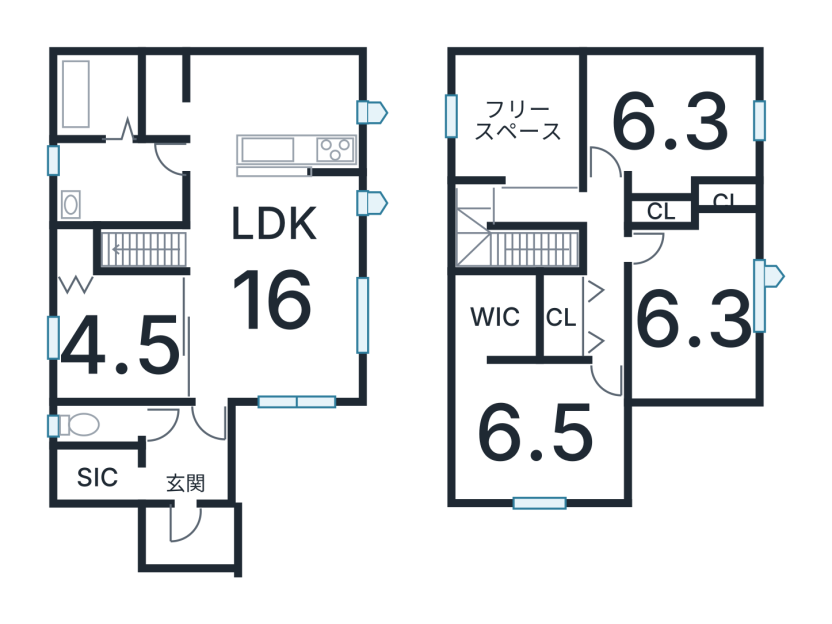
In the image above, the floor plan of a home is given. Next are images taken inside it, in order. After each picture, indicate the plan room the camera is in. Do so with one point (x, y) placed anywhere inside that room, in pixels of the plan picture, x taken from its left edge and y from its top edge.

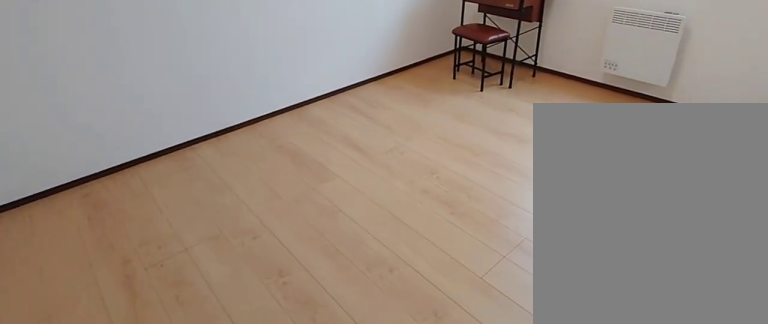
(677, 122)
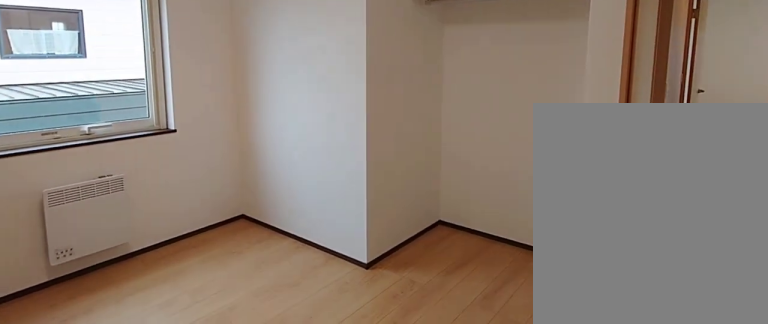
(677, 122)
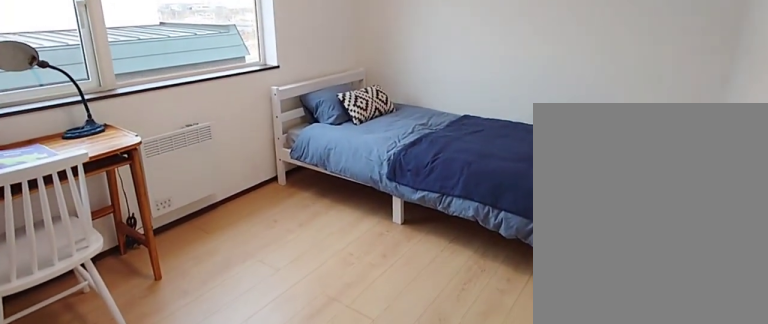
(691, 326)
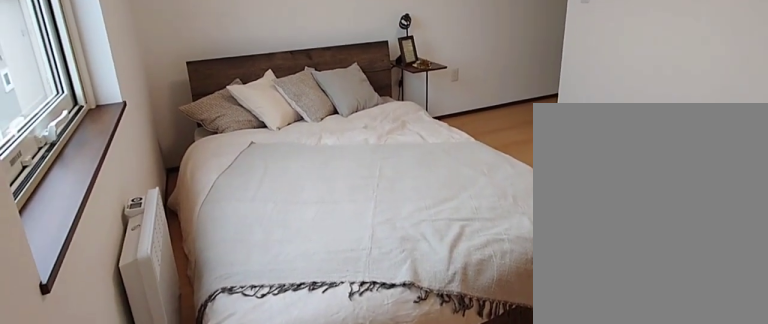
(537, 437)
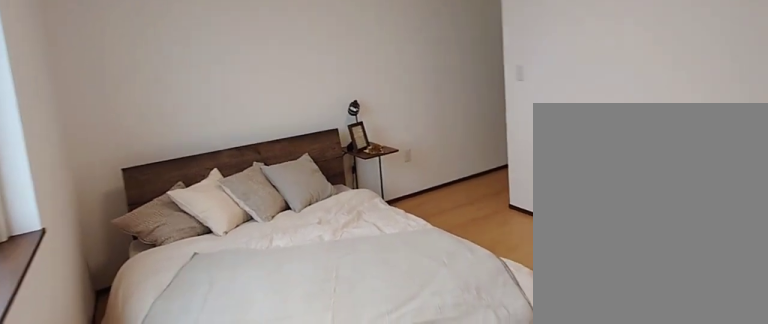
(537, 437)
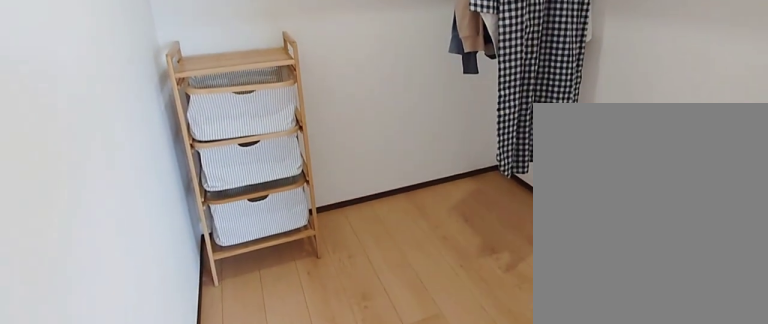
(489, 317)
